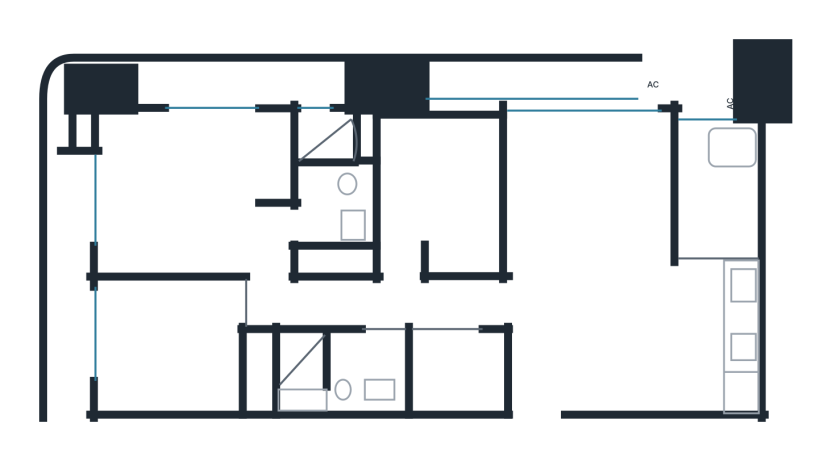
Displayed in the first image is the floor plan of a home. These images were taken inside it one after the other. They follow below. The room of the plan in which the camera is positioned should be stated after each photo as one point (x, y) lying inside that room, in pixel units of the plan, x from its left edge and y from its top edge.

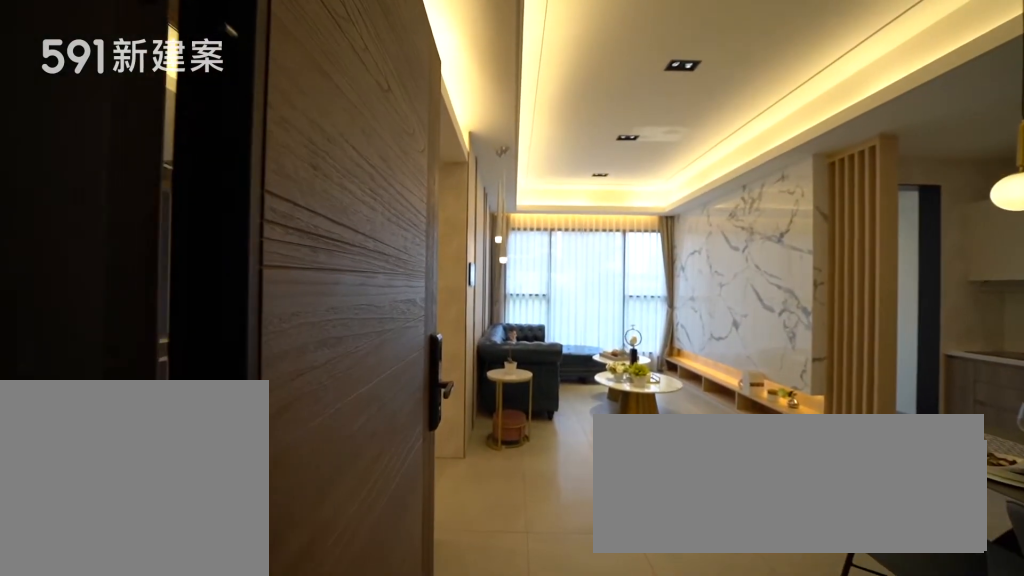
(538, 365)
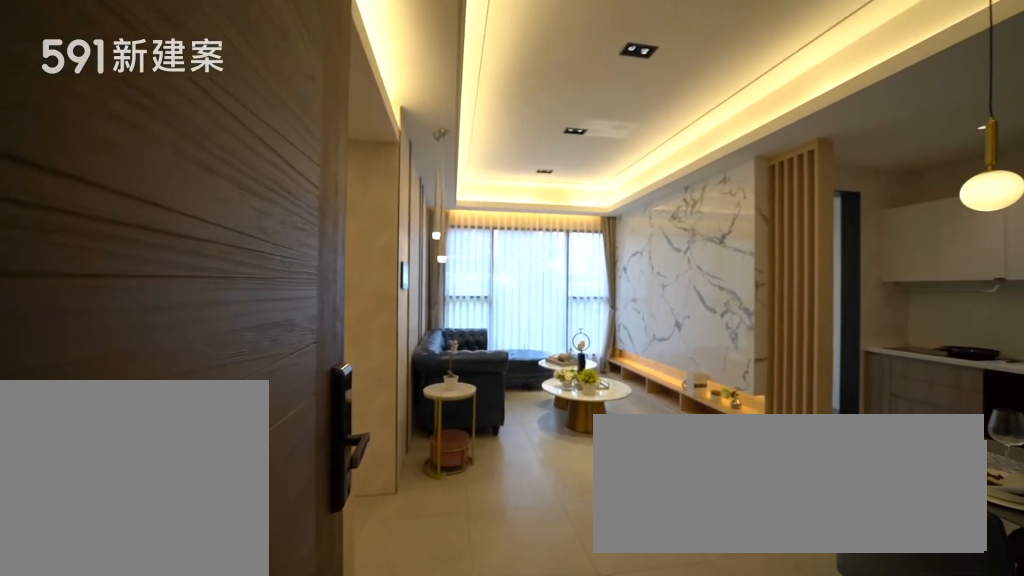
(538, 365)
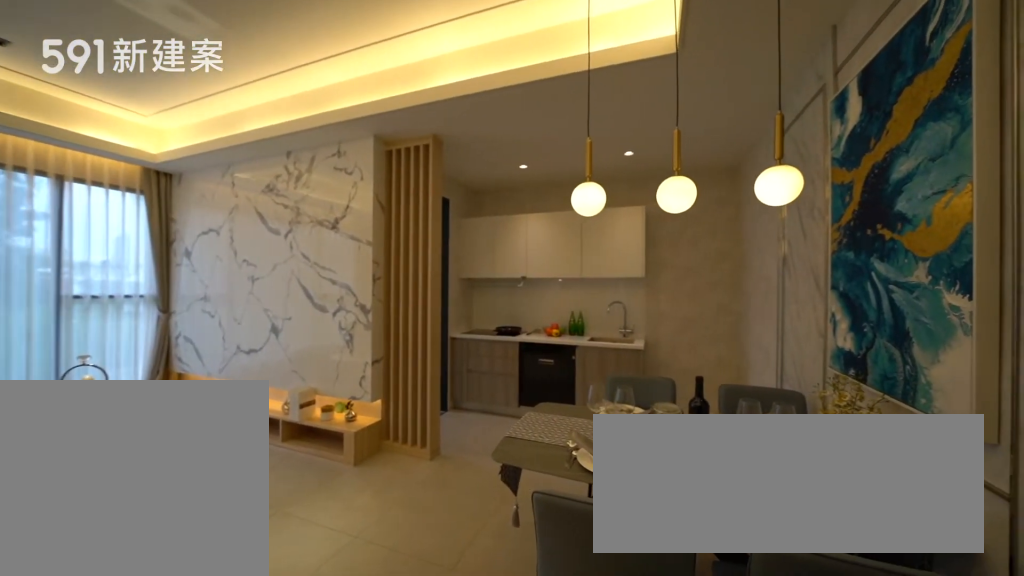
(629, 353)
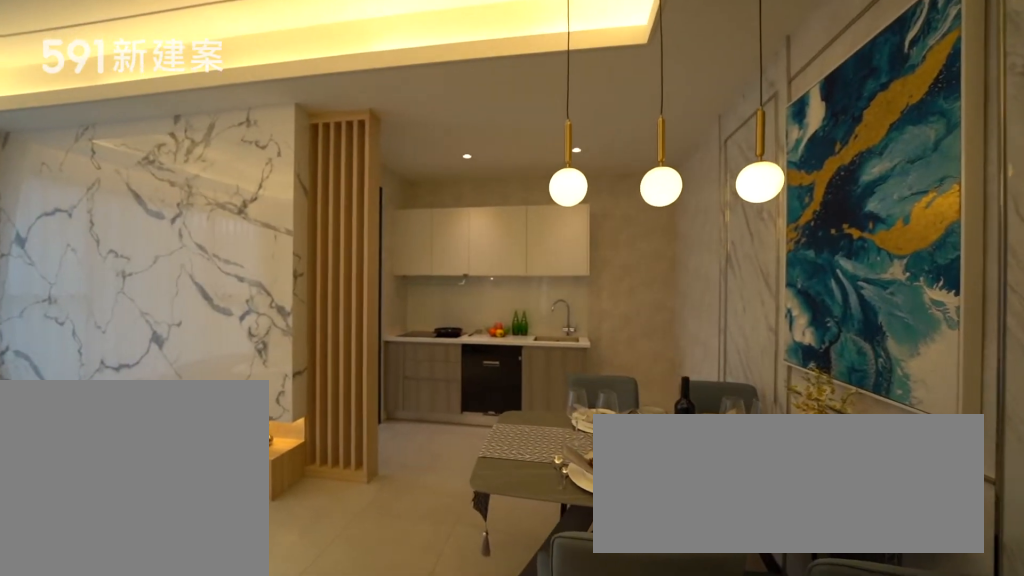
(629, 353)
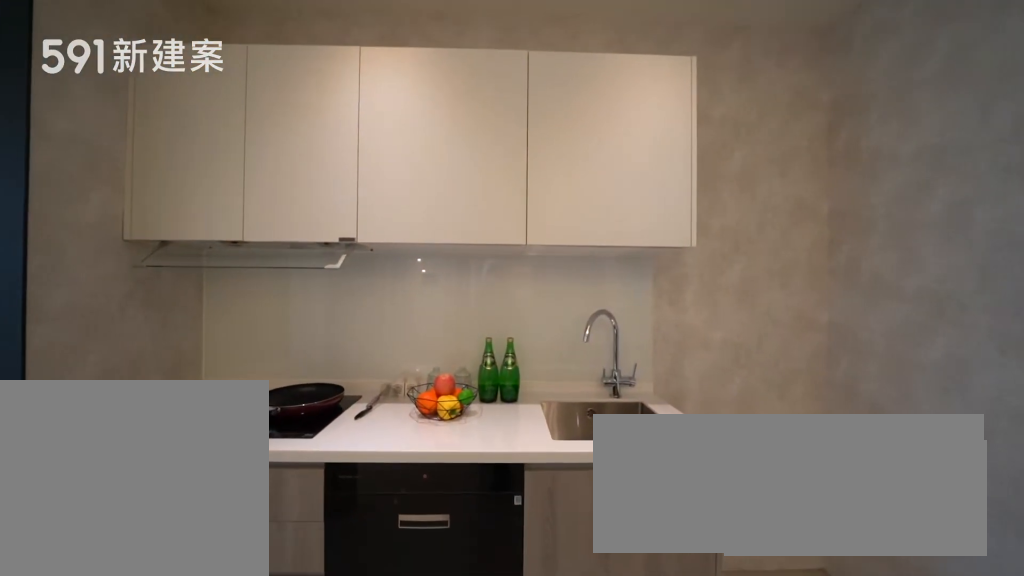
(720, 341)
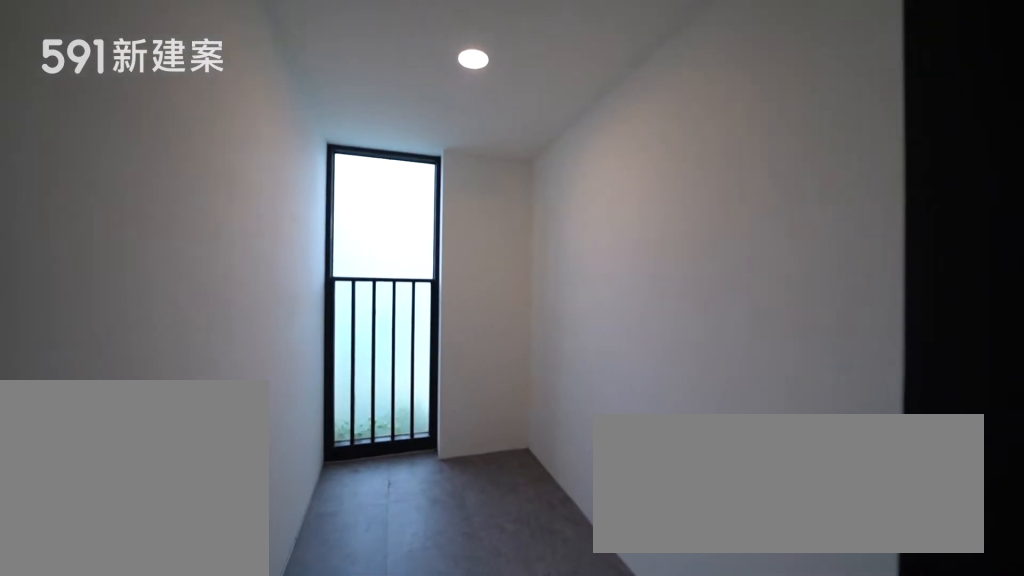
(720, 183)
